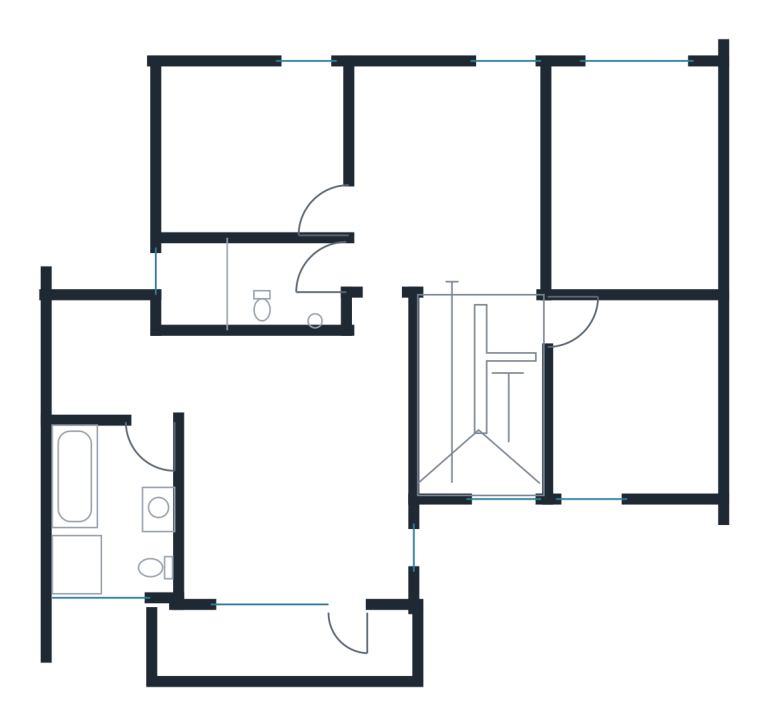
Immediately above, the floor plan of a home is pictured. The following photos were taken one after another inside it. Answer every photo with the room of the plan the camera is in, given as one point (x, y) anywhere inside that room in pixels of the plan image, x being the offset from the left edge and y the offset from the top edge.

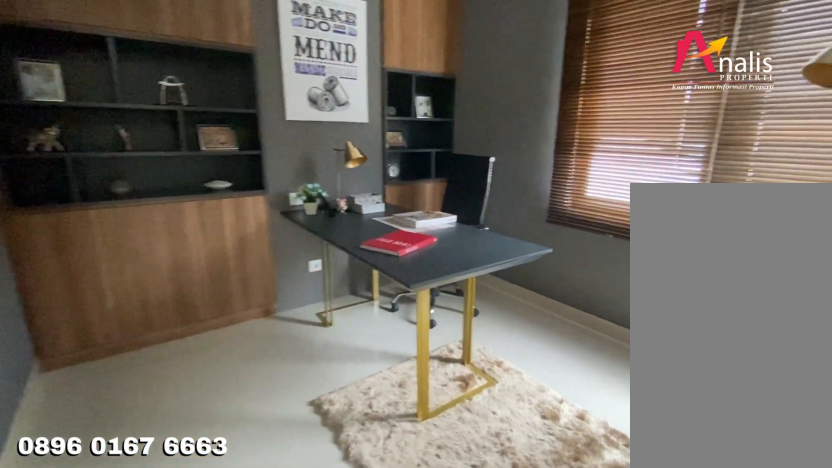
(250, 151)
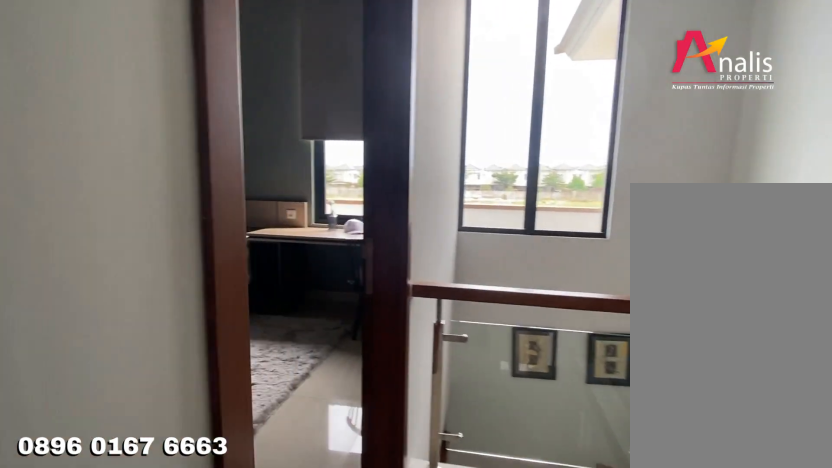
(449, 167)
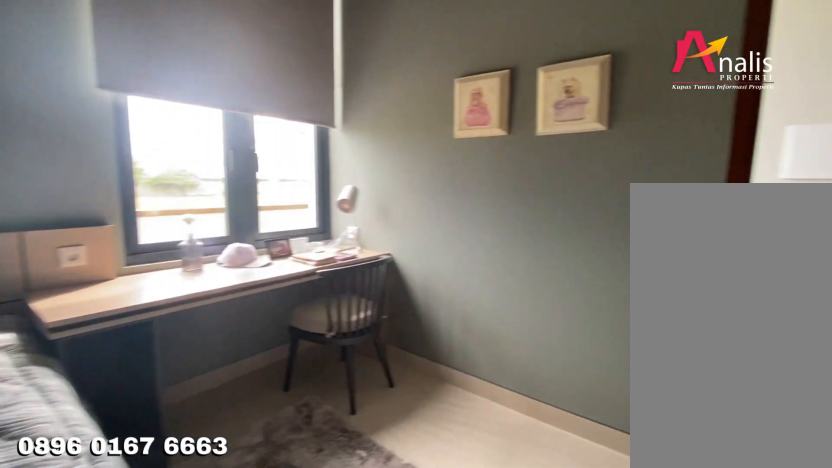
(635, 392)
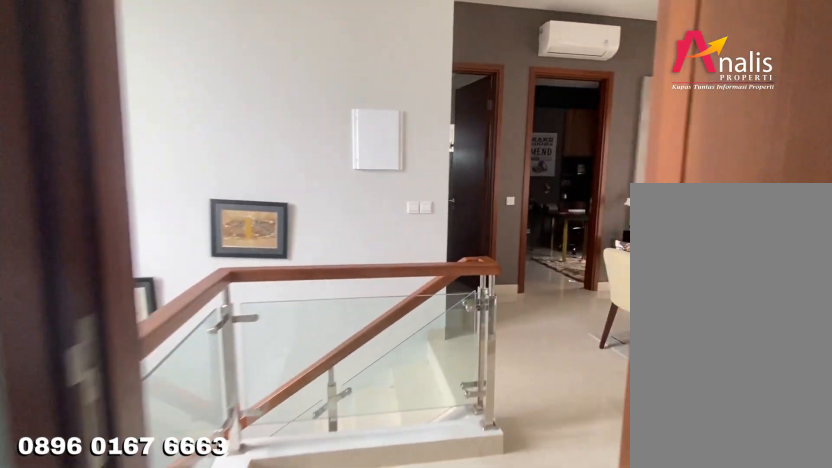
(635, 392)
